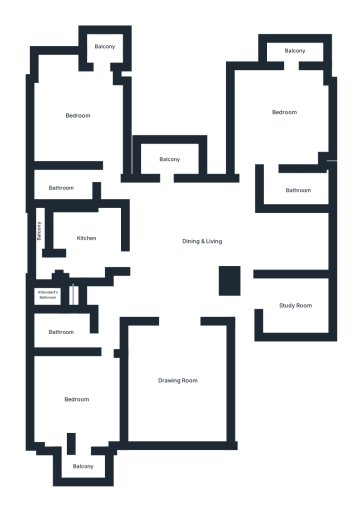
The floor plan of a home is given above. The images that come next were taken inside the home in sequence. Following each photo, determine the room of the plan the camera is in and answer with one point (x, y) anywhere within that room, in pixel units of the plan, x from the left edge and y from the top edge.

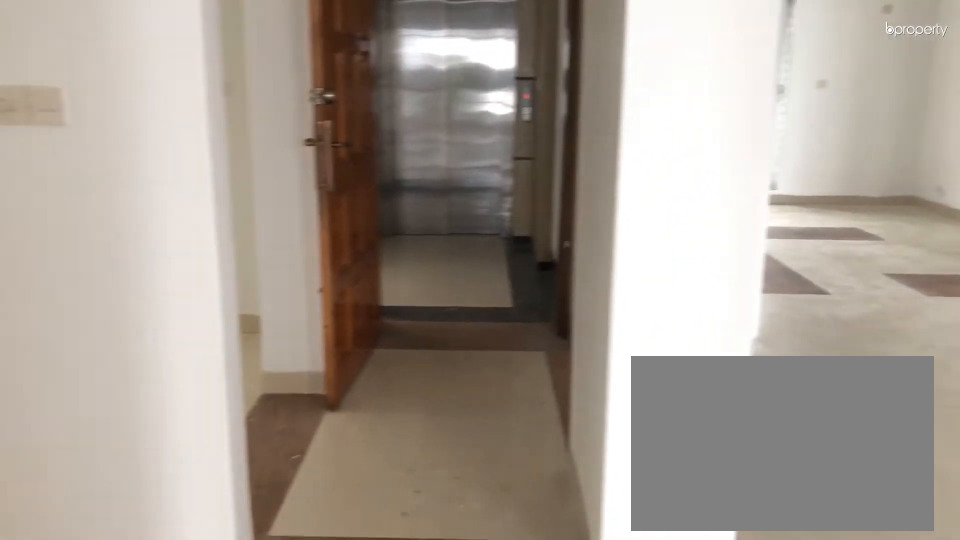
(224, 245)
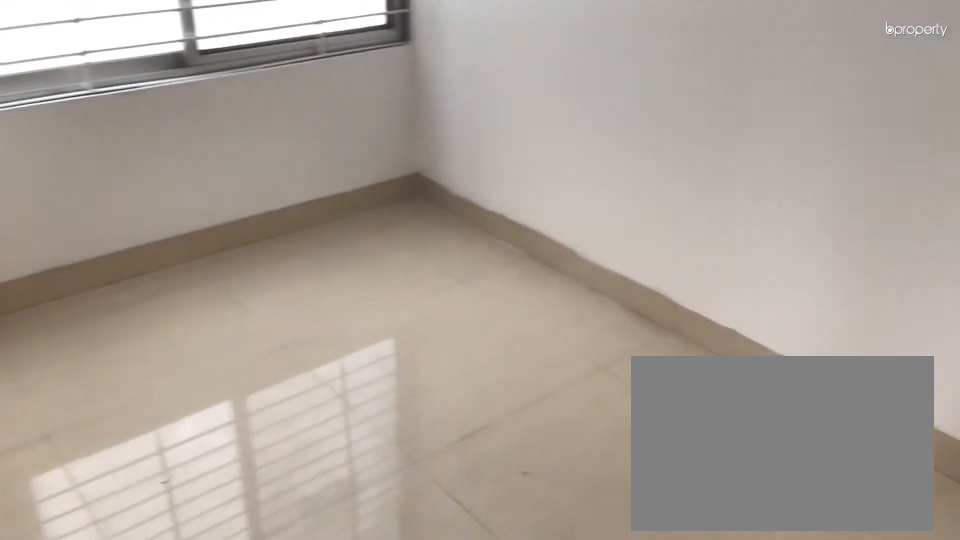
(291, 302)
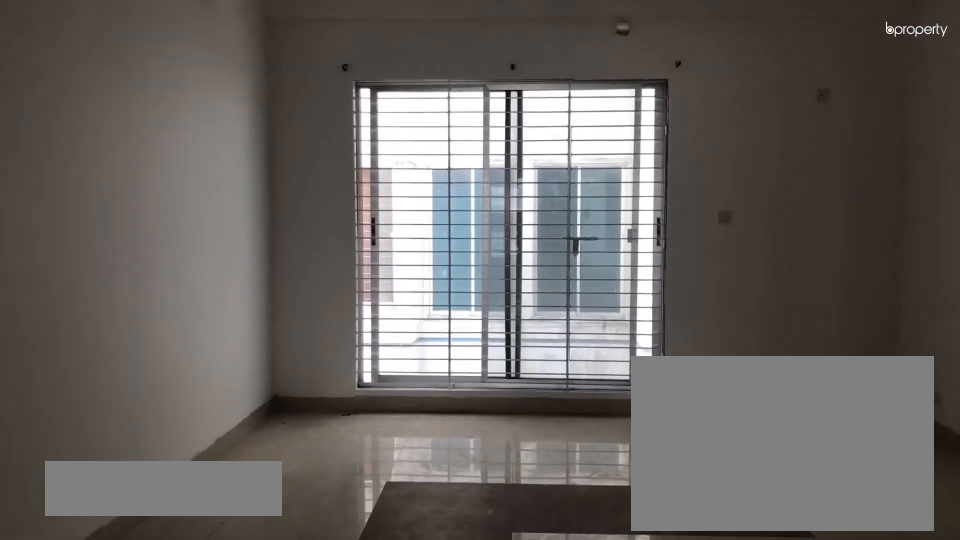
(175, 377)
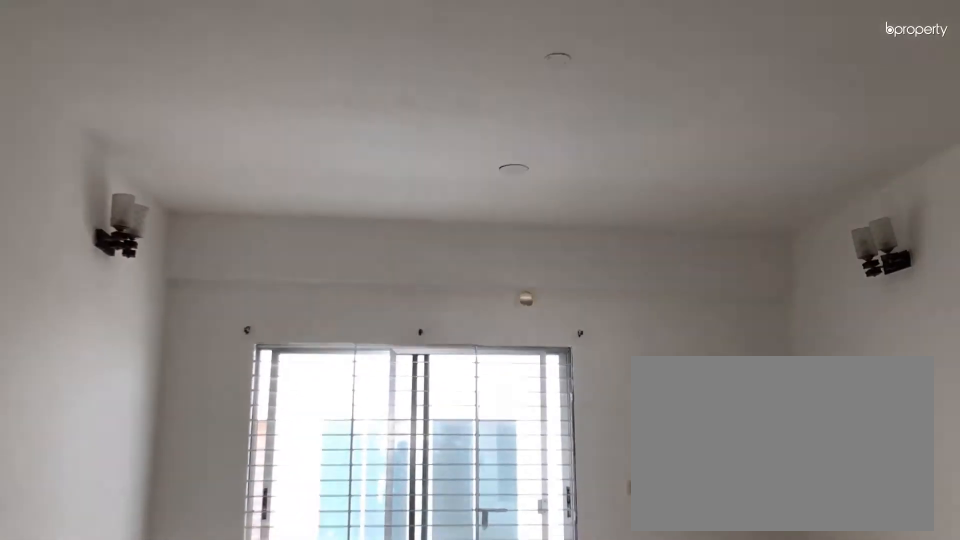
(175, 377)
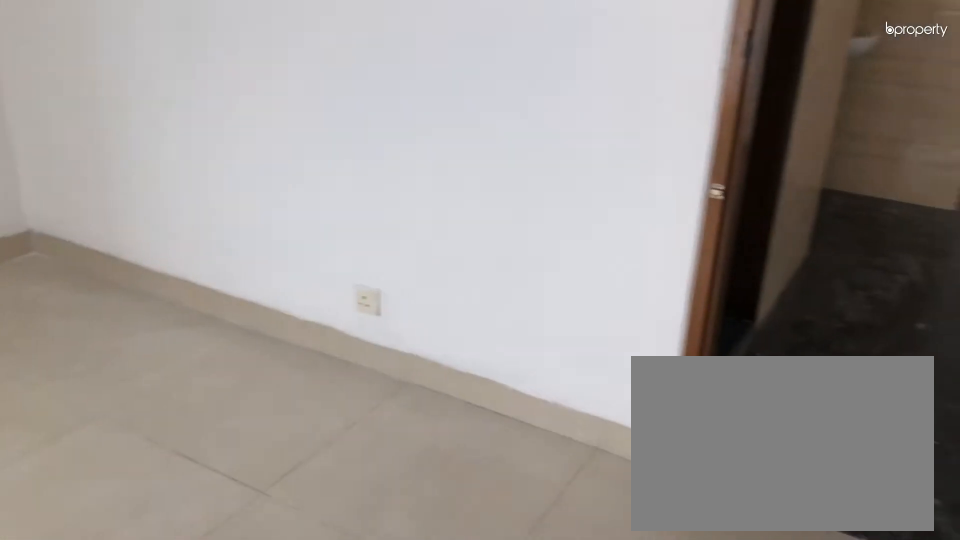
(77, 398)
